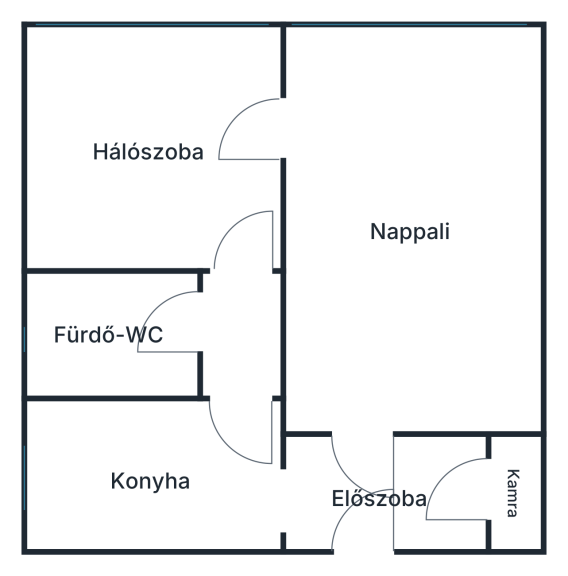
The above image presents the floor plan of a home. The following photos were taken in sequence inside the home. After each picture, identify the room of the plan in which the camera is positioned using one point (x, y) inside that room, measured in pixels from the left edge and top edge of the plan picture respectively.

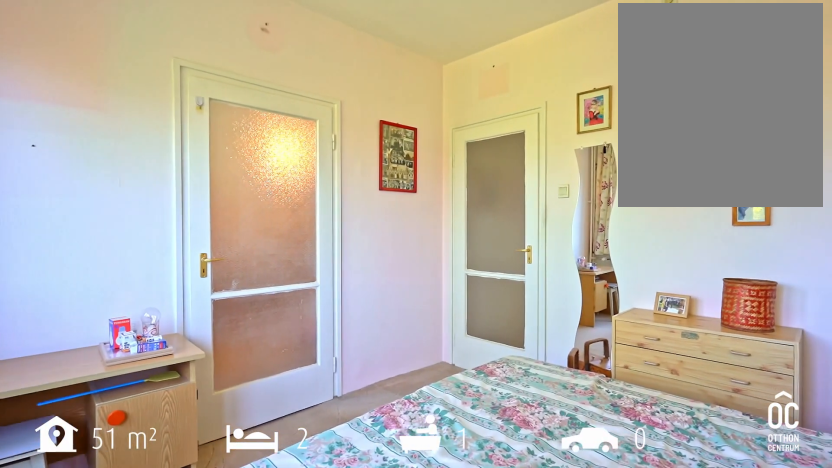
(155, 148)
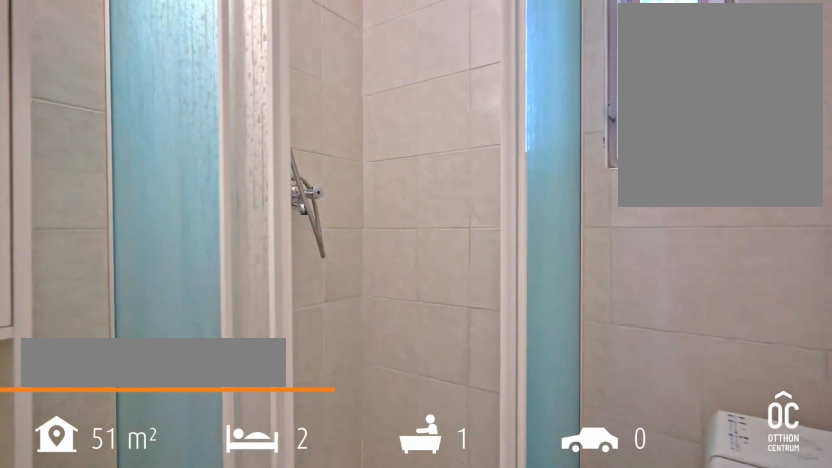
(111, 334)
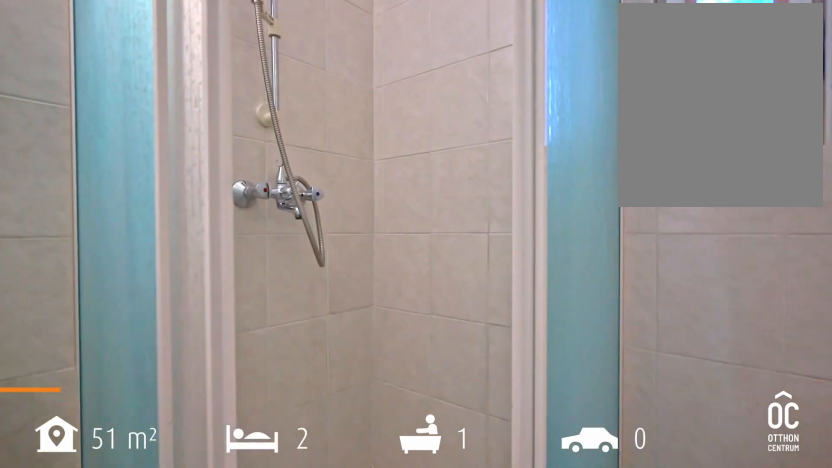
(111, 334)
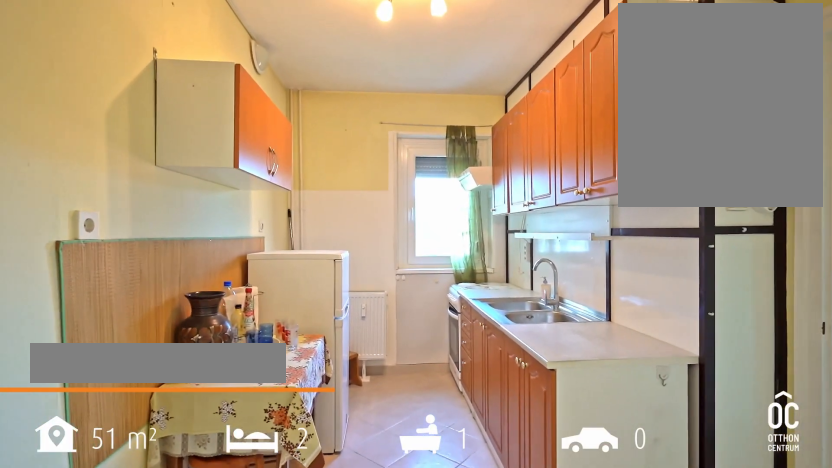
(153, 477)
